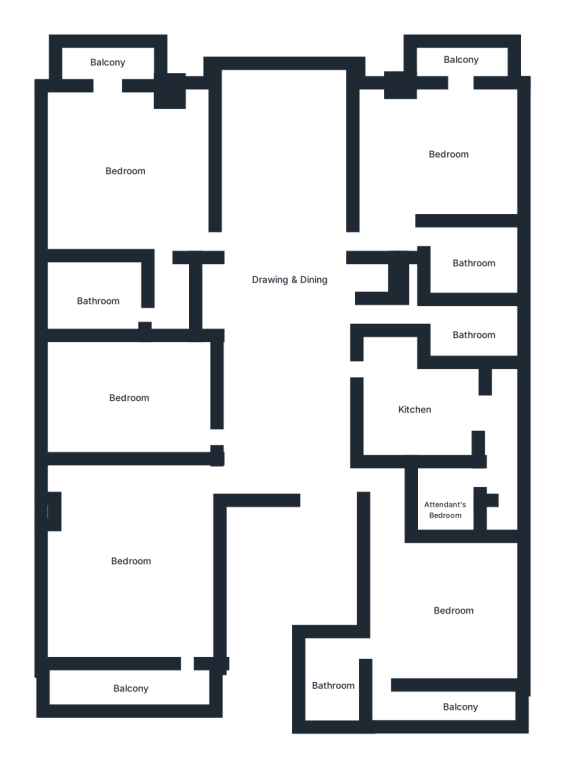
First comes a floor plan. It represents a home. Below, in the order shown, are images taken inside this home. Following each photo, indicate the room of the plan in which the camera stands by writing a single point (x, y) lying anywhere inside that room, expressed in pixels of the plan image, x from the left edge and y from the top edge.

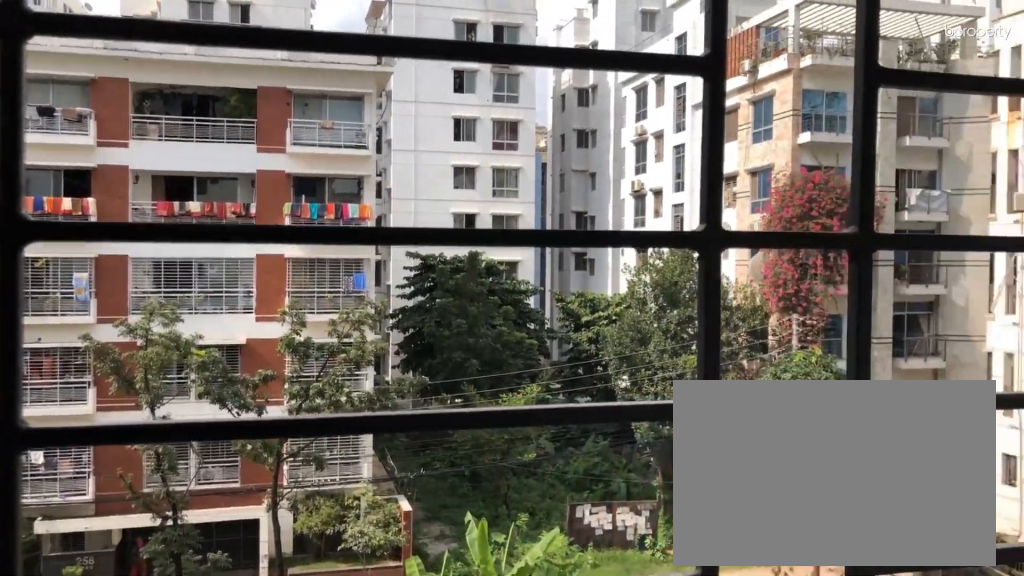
(127, 683)
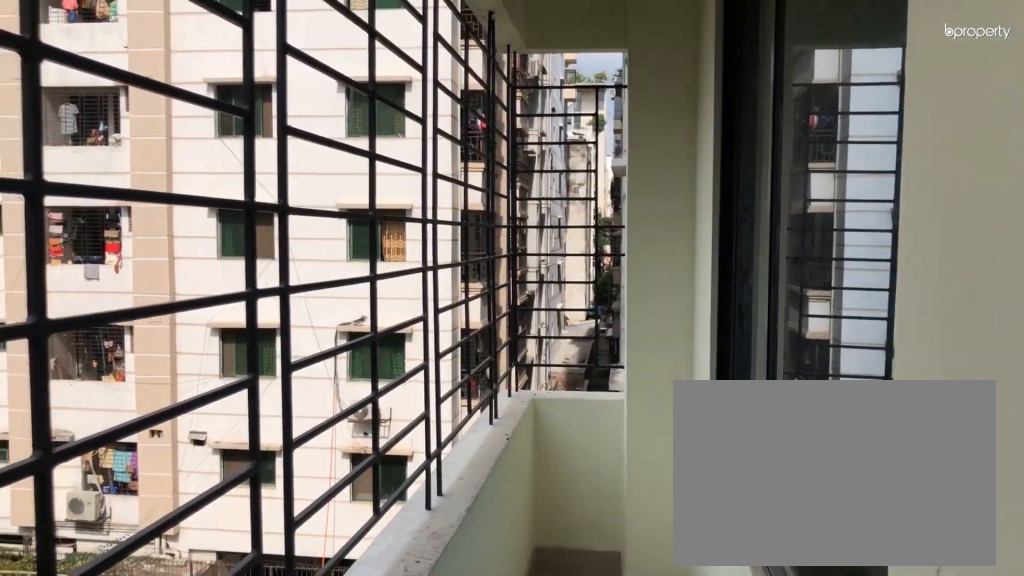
(127, 683)
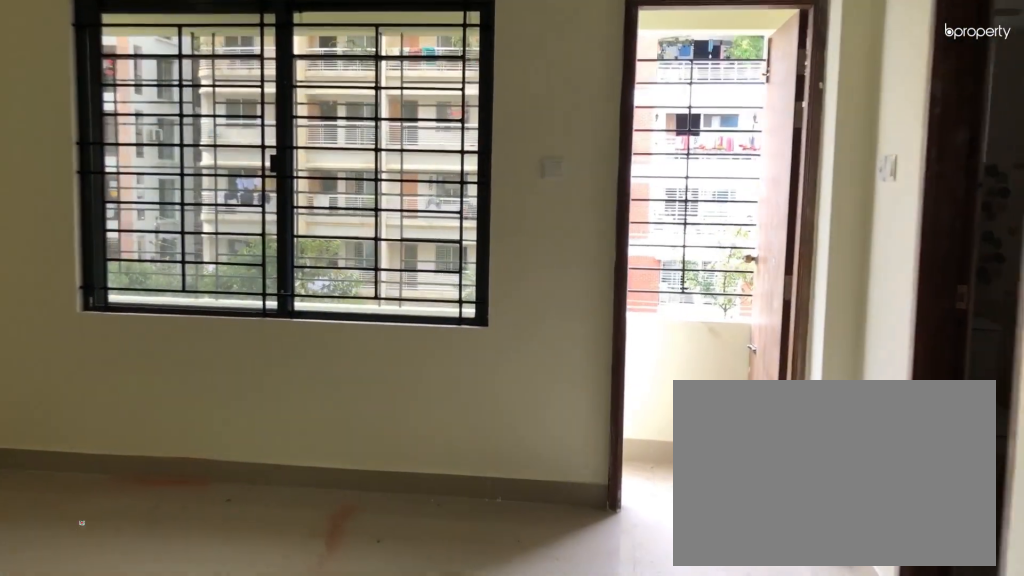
(448, 611)
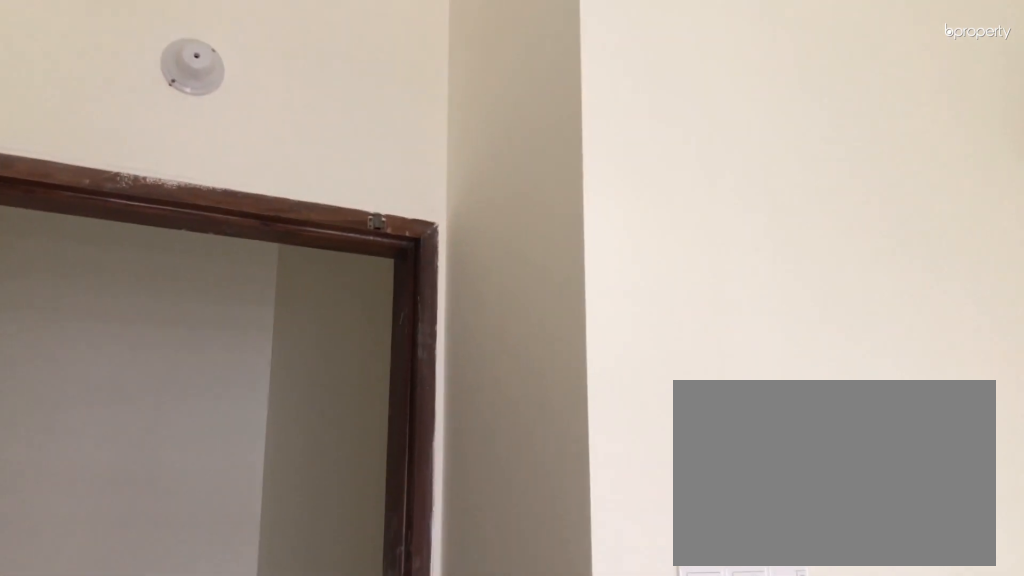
(448, 611)
